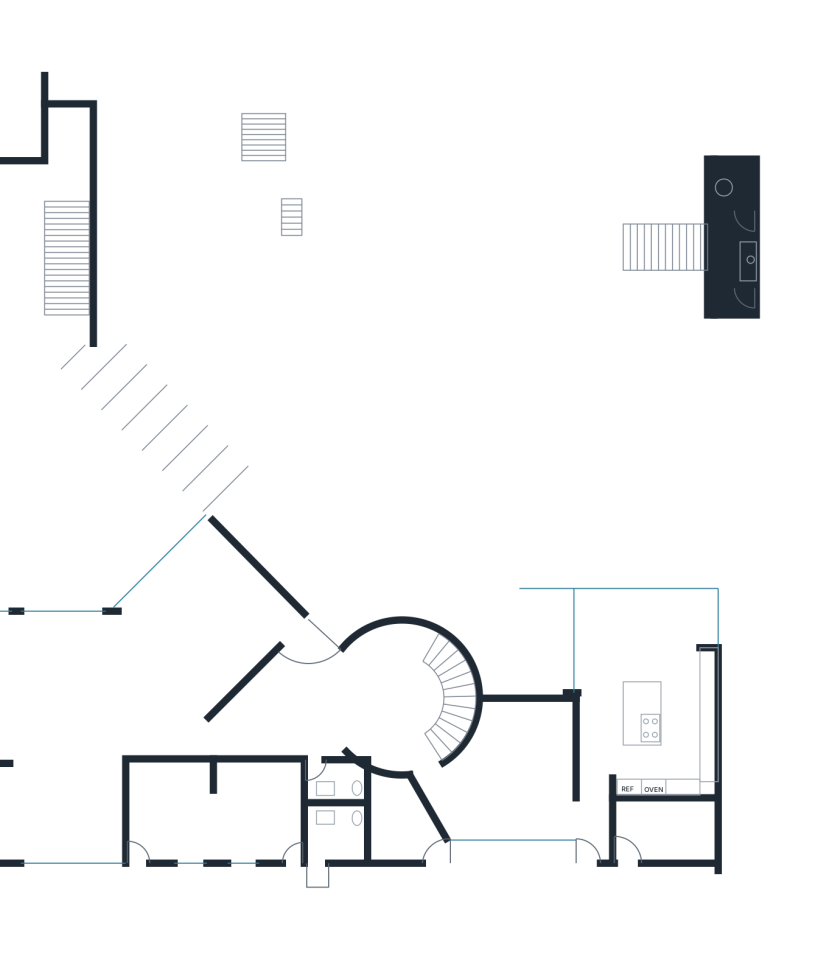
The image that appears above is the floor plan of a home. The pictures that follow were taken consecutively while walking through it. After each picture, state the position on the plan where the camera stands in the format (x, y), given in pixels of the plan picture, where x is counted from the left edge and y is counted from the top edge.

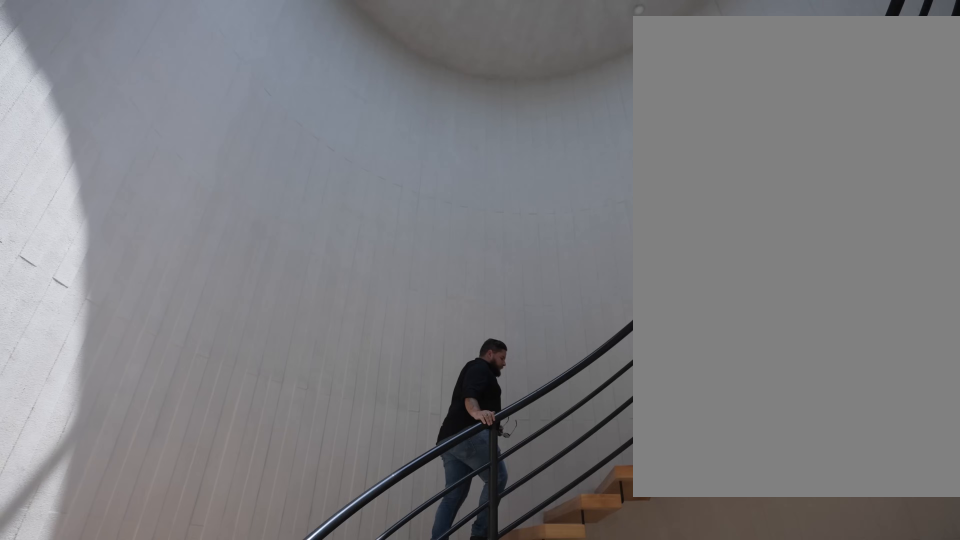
(367, 710)
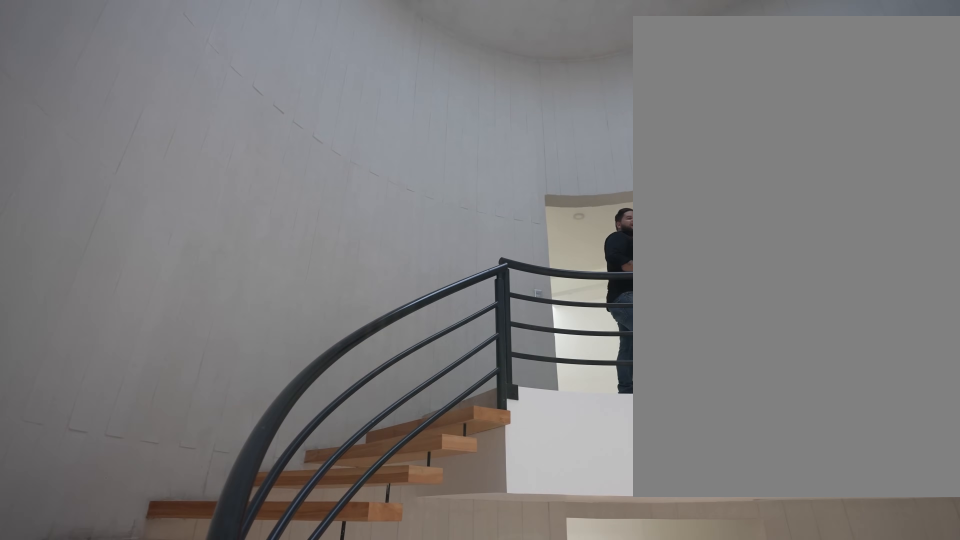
(366, 691)
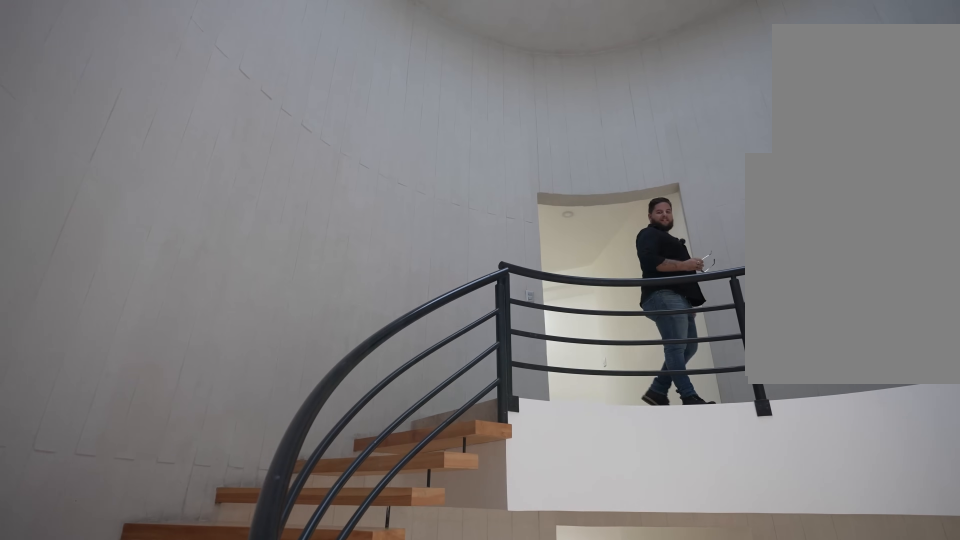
(367, 683)
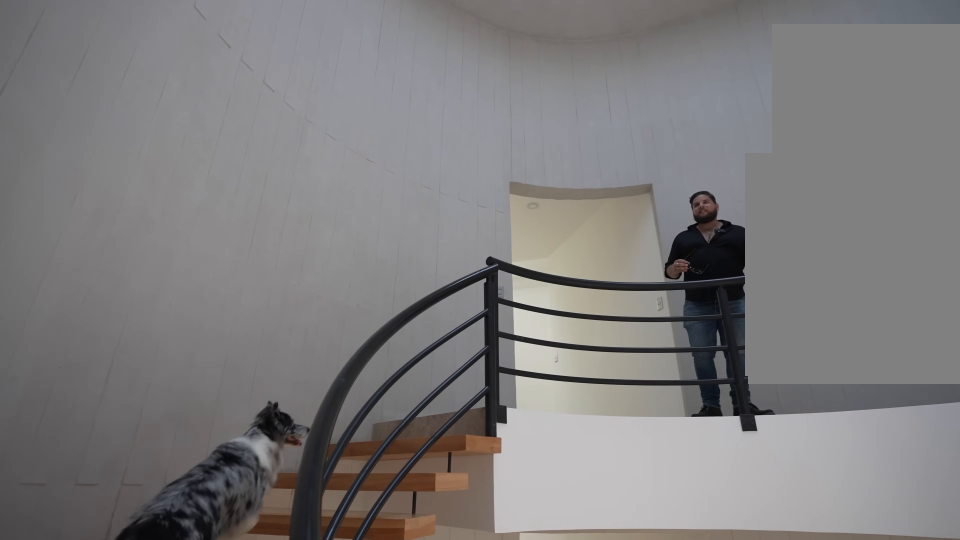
(385, 657)
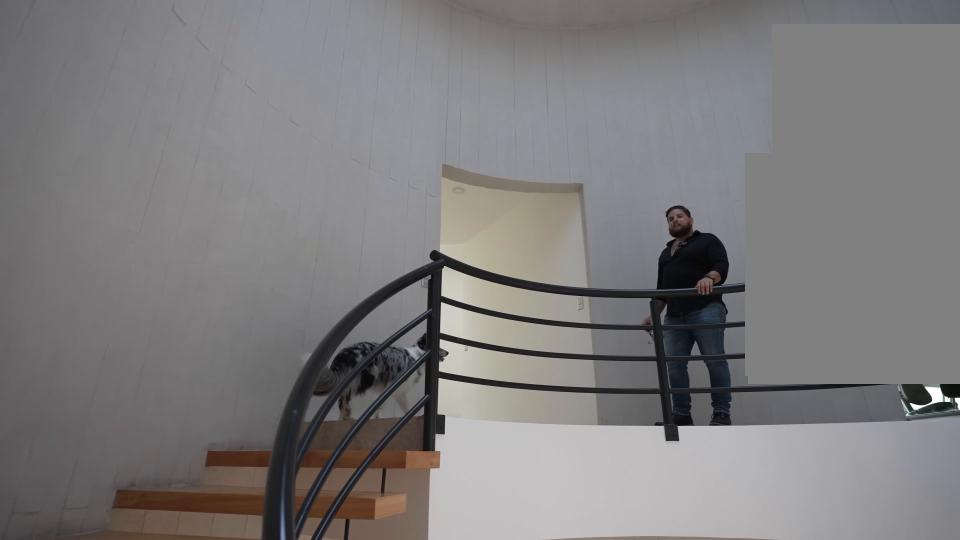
(393, 649)
